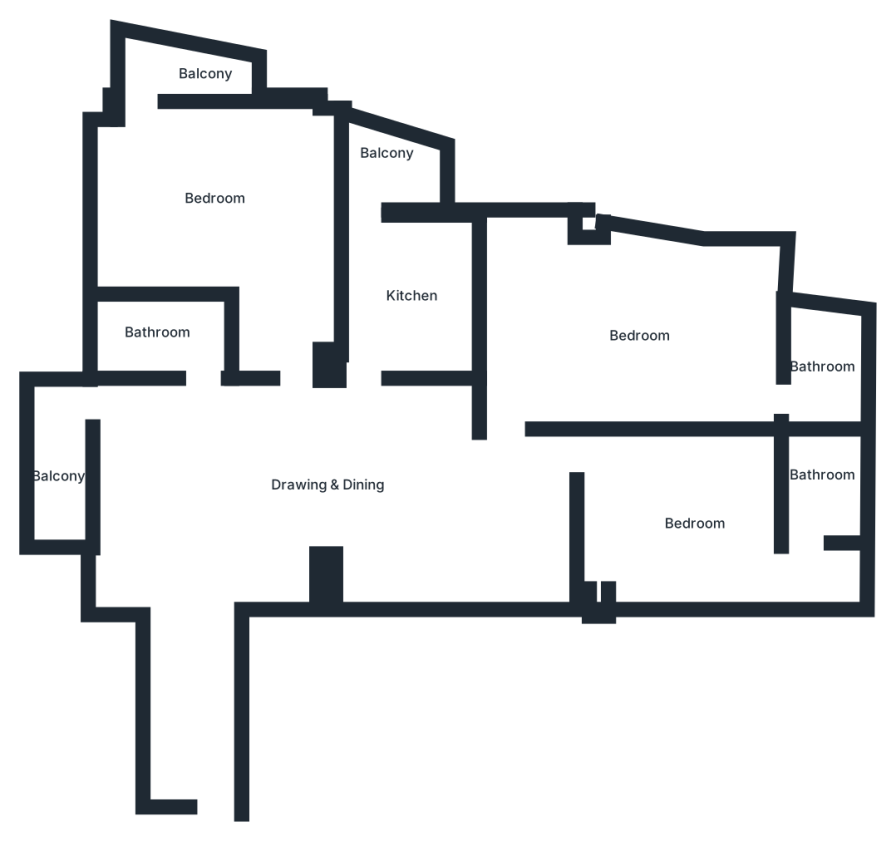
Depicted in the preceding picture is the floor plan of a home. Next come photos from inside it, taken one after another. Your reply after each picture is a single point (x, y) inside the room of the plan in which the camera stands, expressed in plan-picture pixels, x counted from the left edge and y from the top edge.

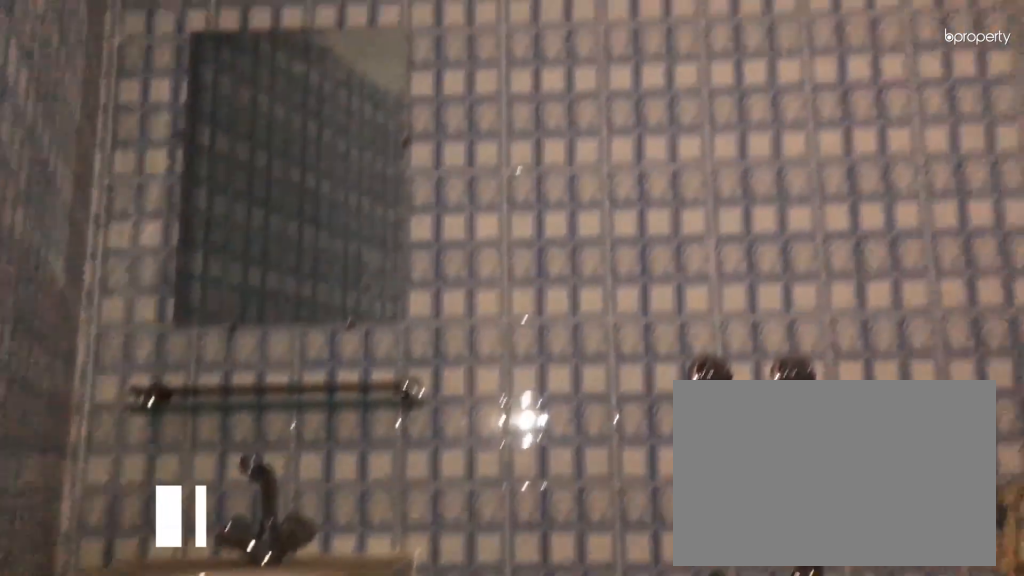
(824, 367)
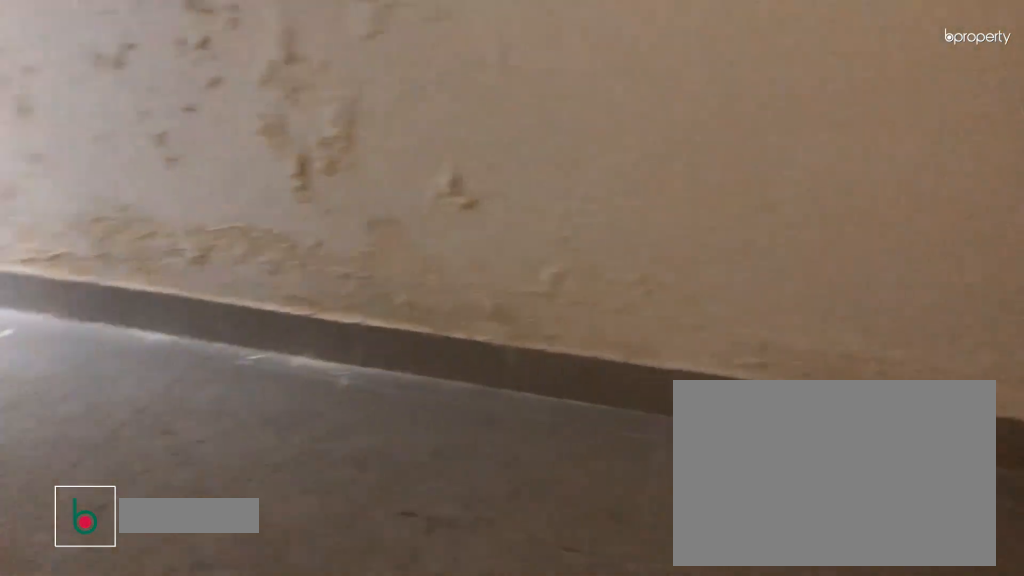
(695, 529)
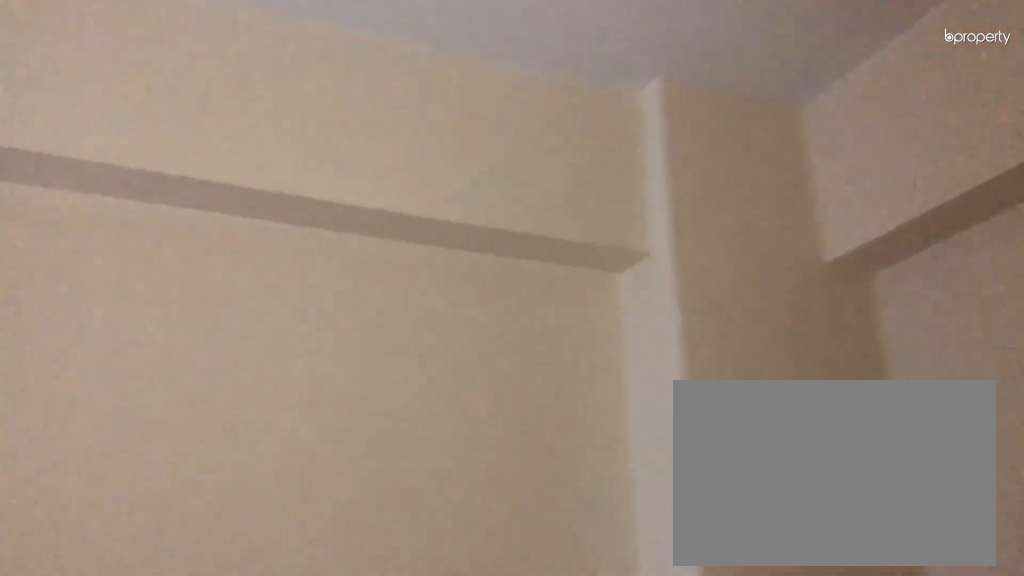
(695, 529)
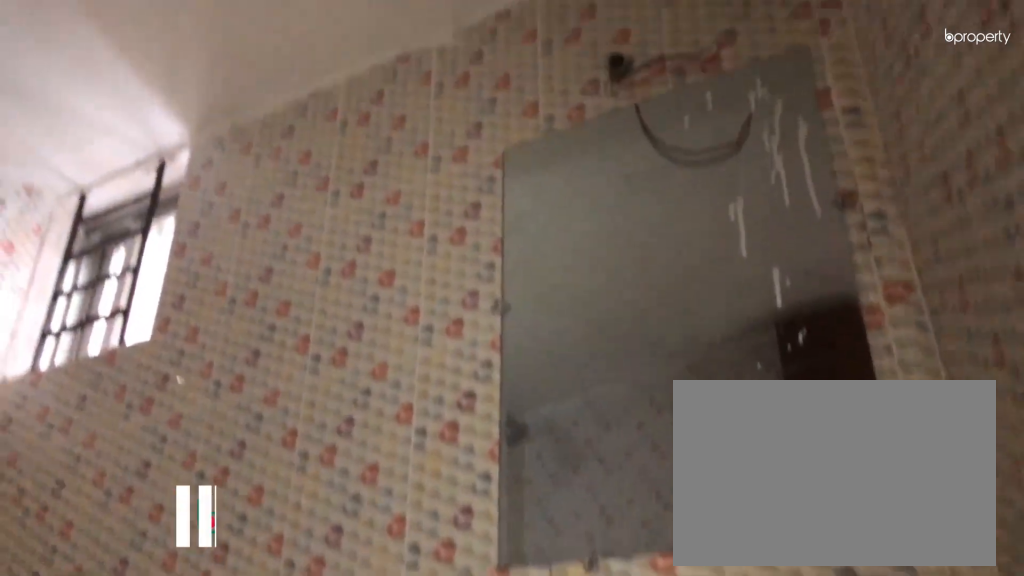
(819, 484)
